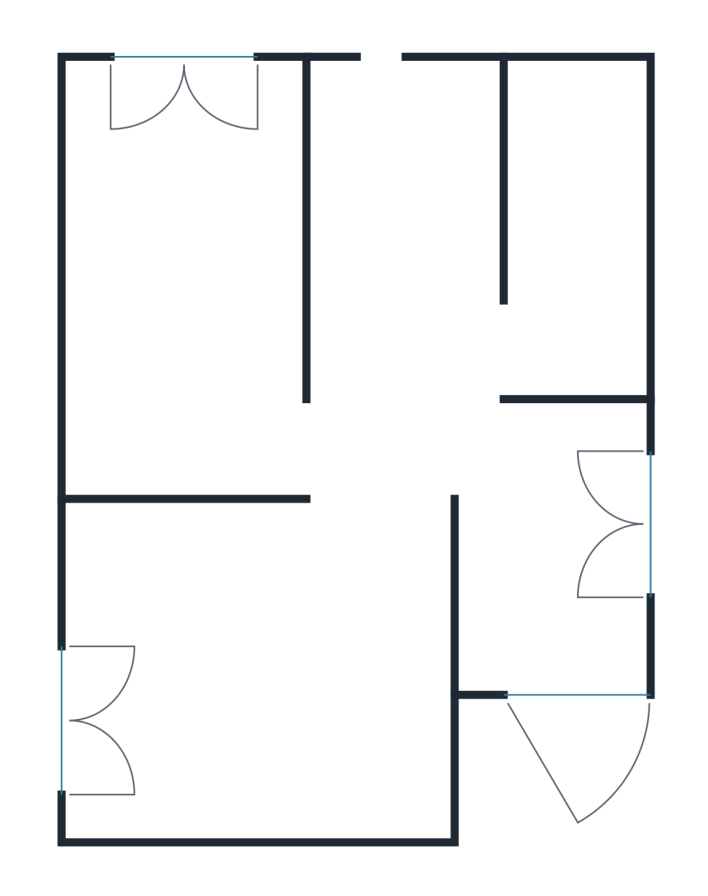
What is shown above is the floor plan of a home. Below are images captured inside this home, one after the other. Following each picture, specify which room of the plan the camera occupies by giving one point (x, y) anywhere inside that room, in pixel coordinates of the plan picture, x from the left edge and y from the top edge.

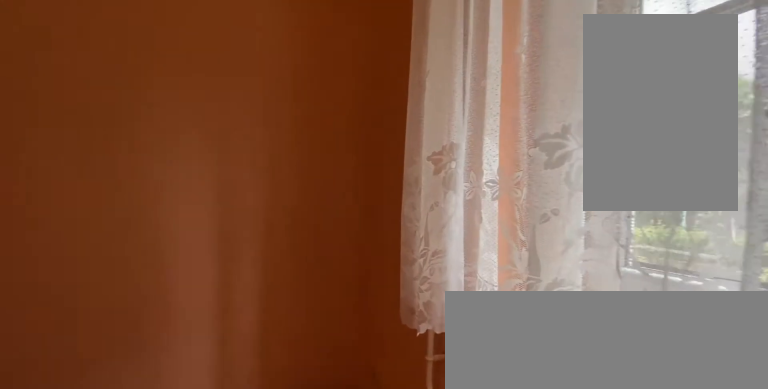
(173, 273)
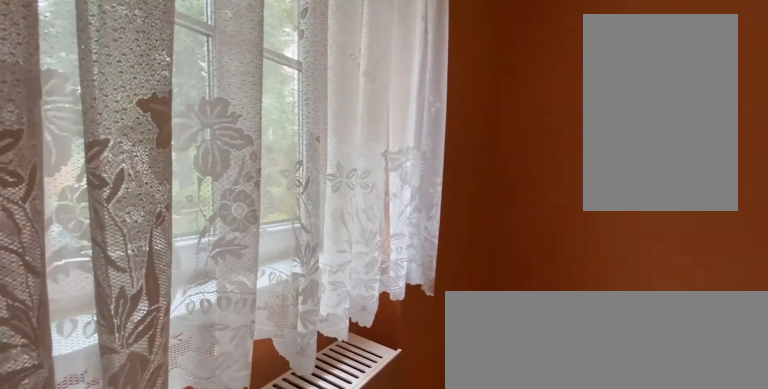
(173, 273)
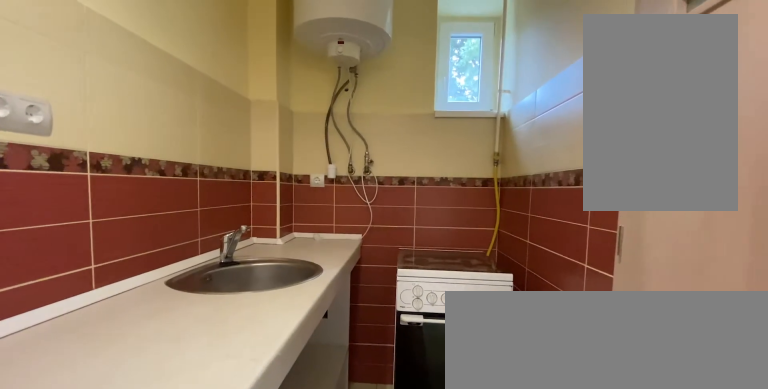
(407, 247)
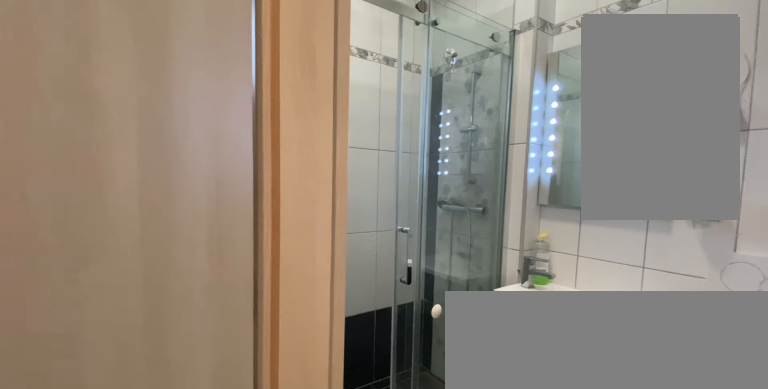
(578, 267)
